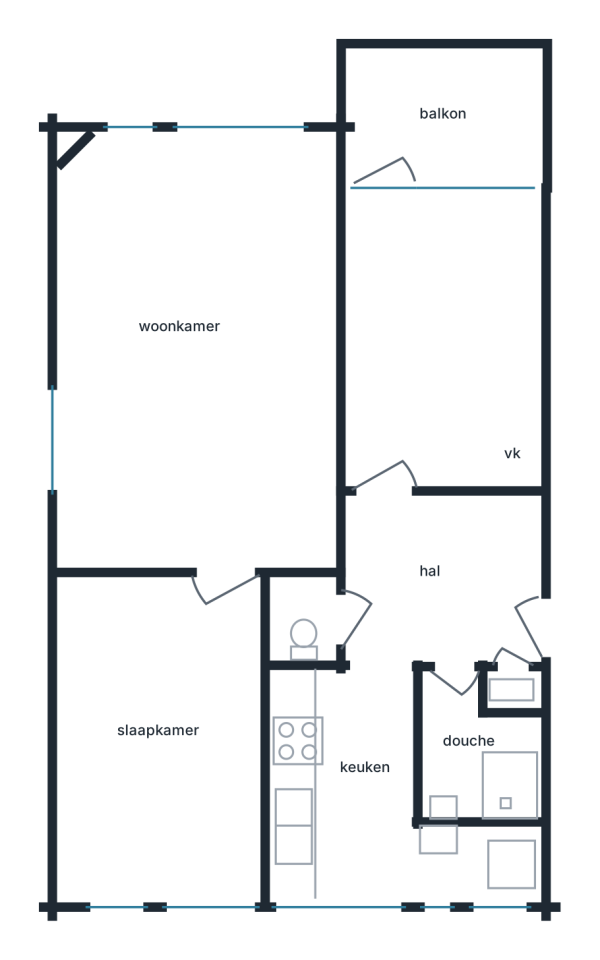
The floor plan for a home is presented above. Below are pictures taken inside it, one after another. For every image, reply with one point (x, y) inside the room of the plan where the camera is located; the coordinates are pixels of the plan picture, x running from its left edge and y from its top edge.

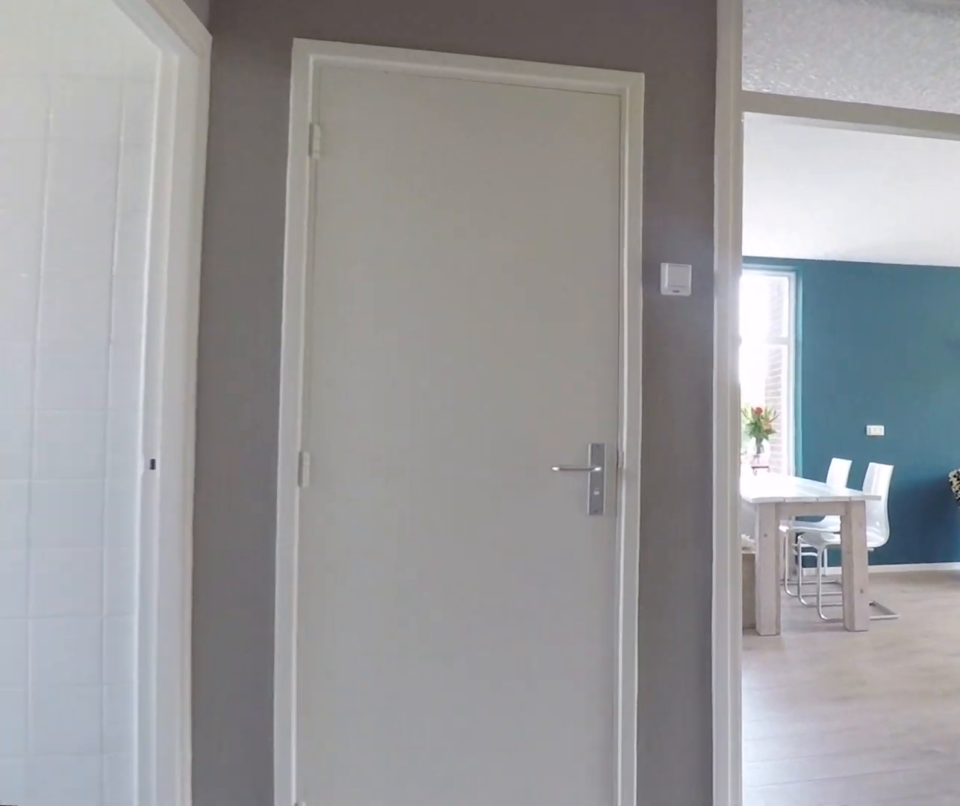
(442, 580)
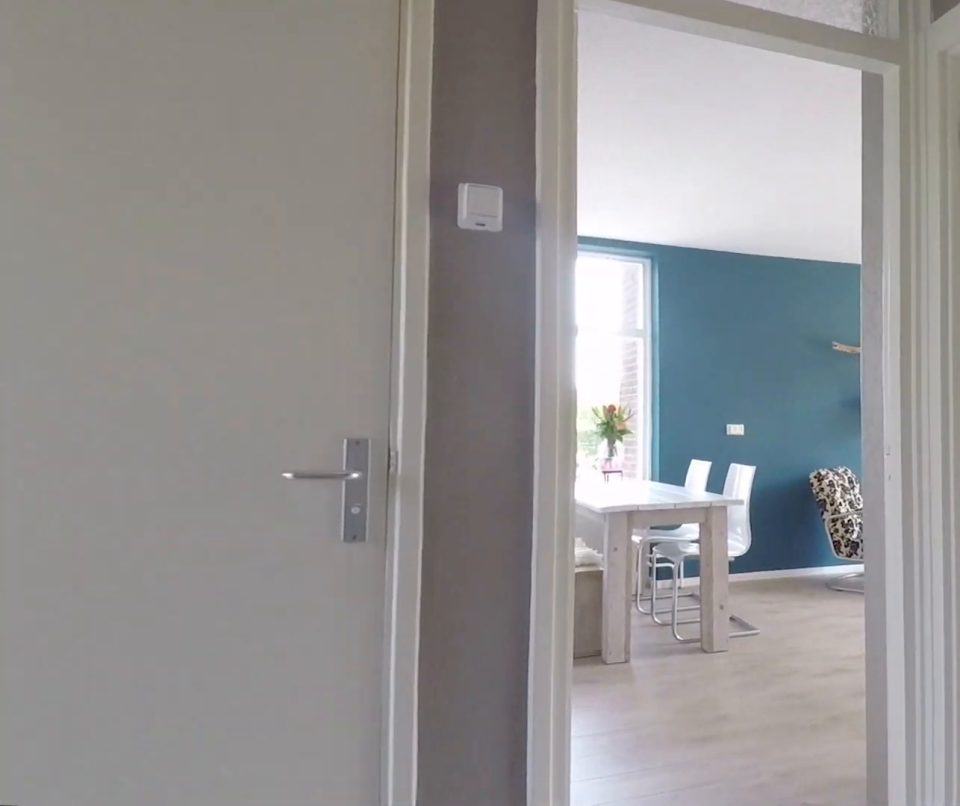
(442, 580)
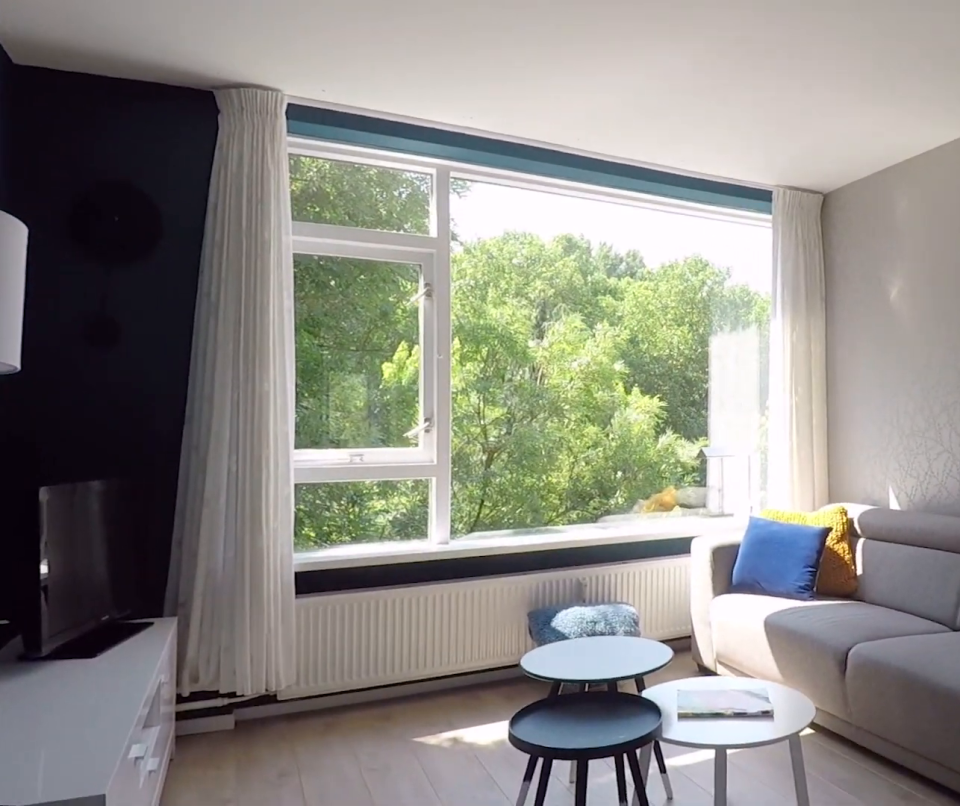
(198, 353)
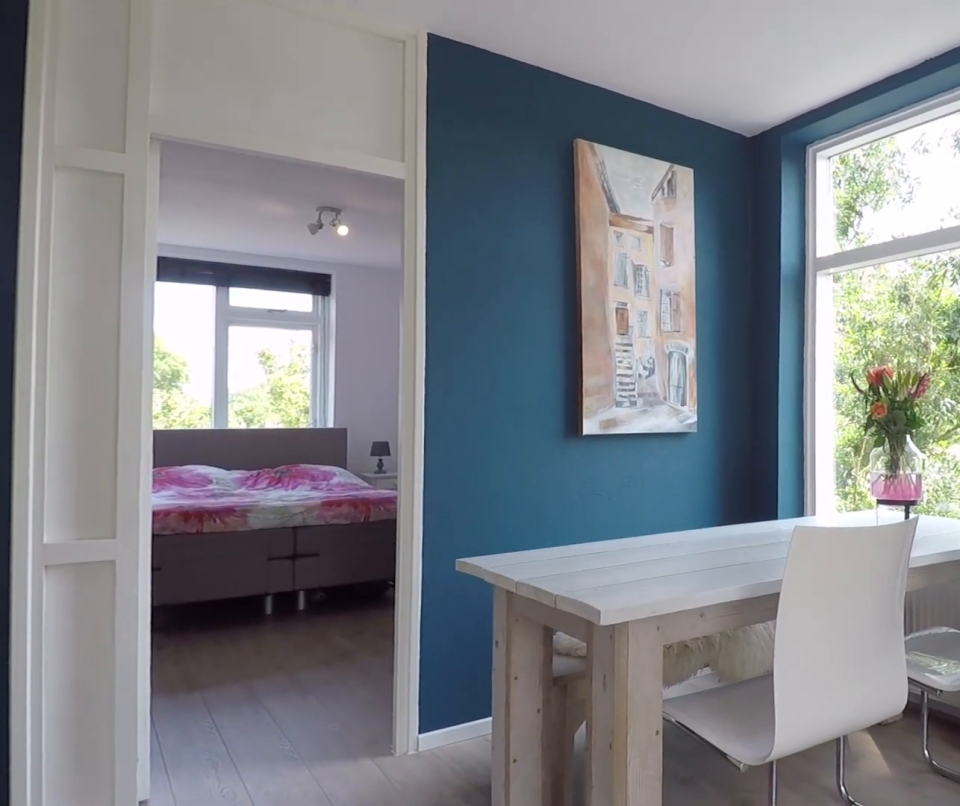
(198, 353)
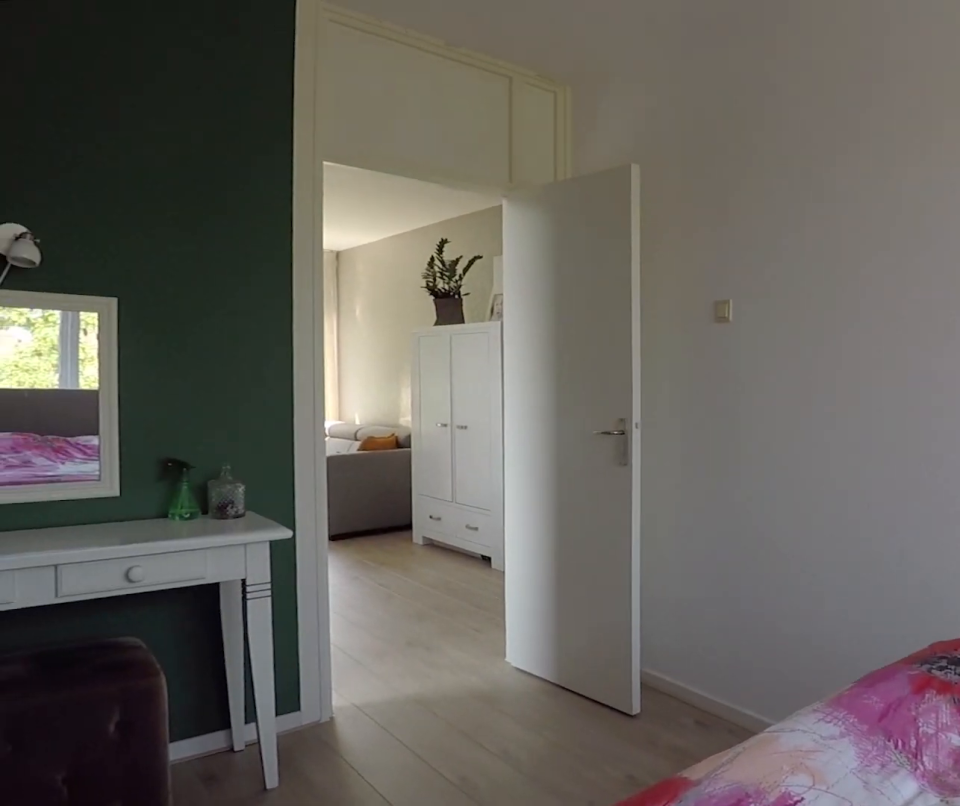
(162, 739)
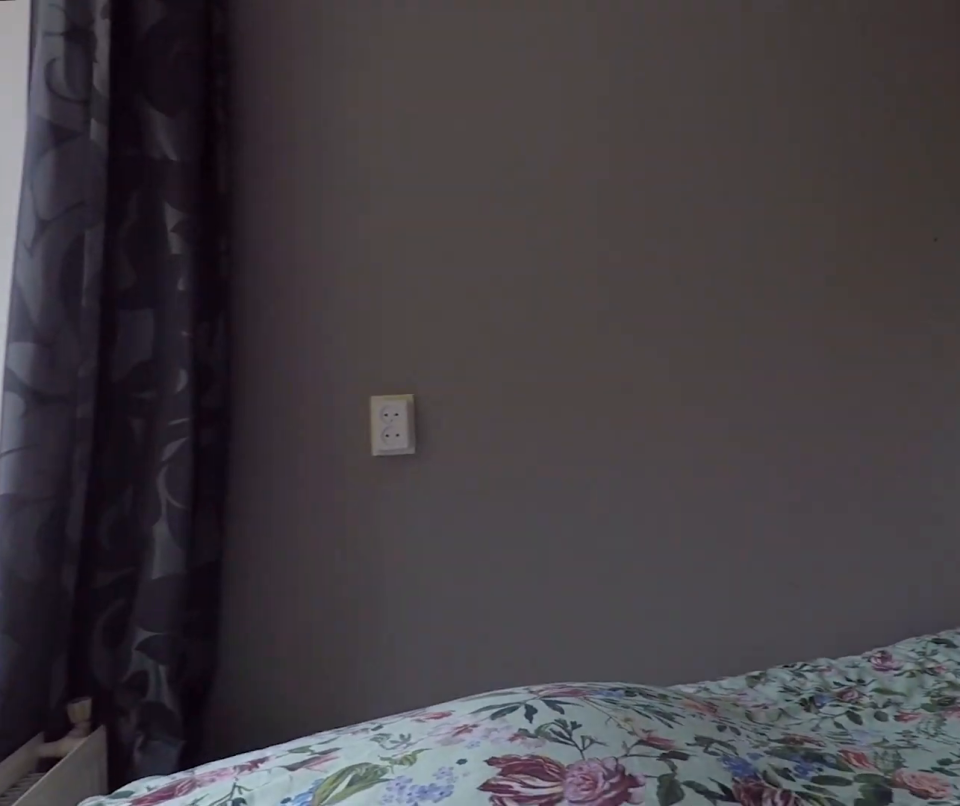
(441, 344)
